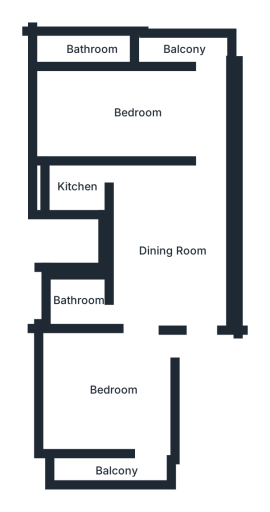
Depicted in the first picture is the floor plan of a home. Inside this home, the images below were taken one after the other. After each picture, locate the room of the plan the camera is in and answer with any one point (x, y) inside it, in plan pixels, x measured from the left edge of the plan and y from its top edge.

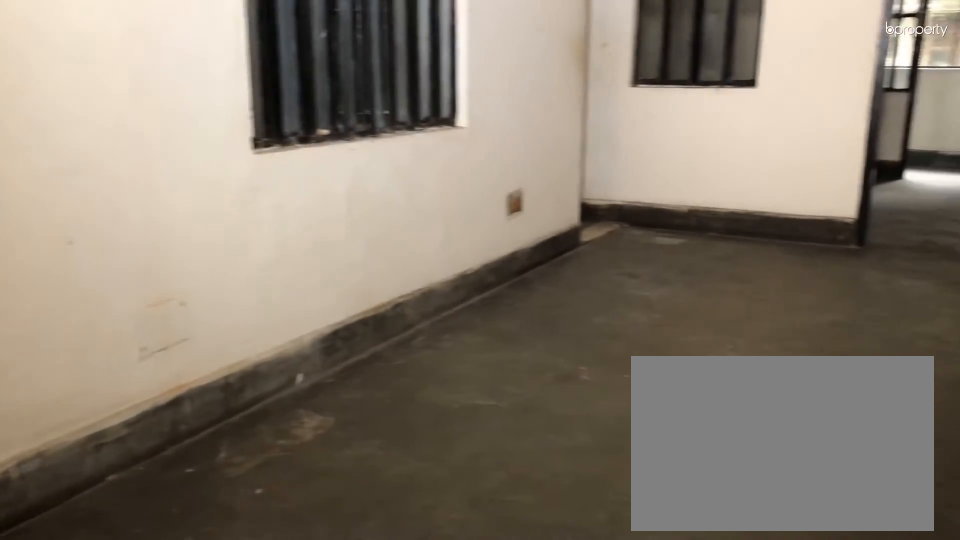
(171, 251)
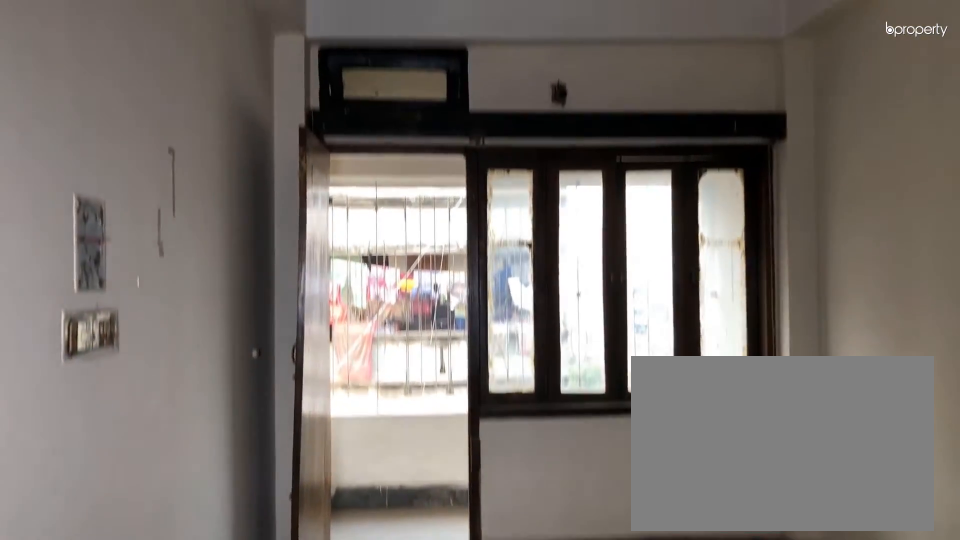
(116, 390)
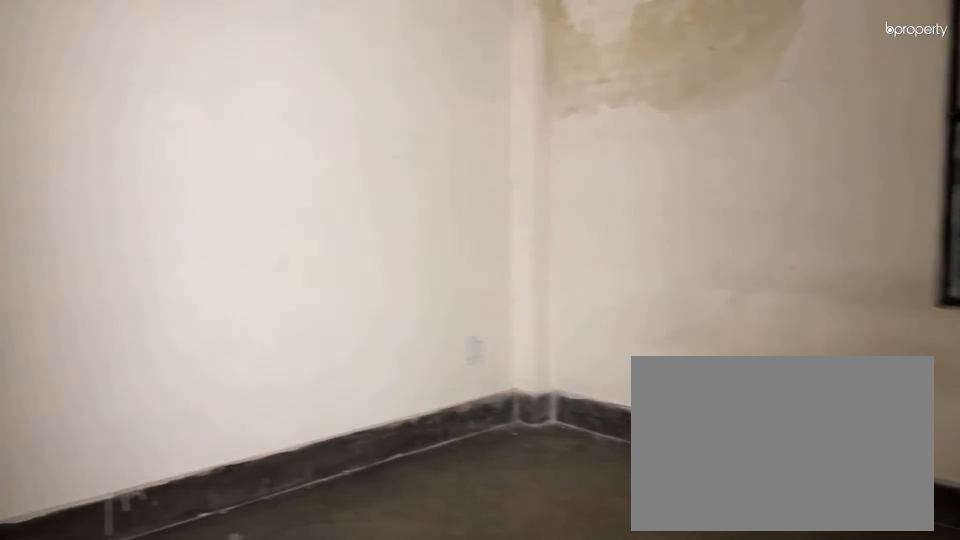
(136, 113)
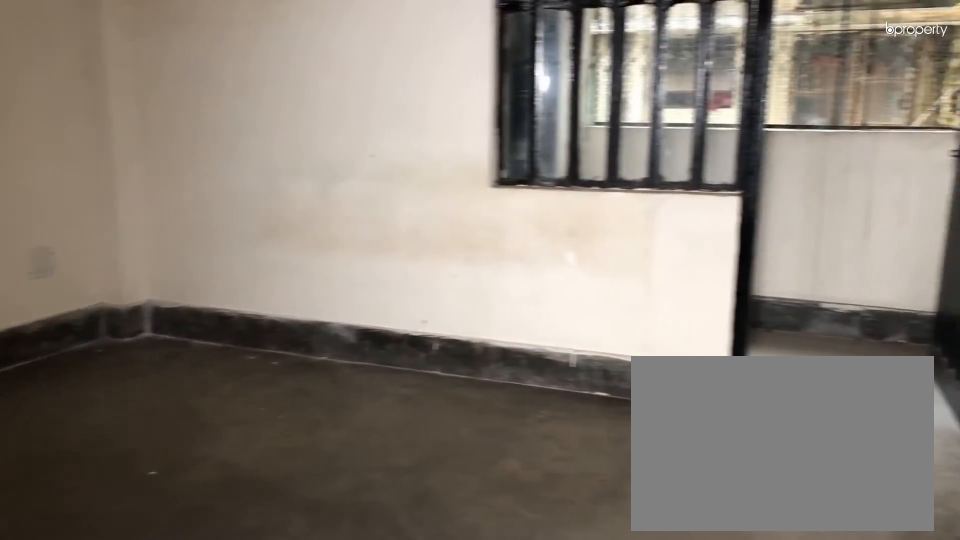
(136, 113)
